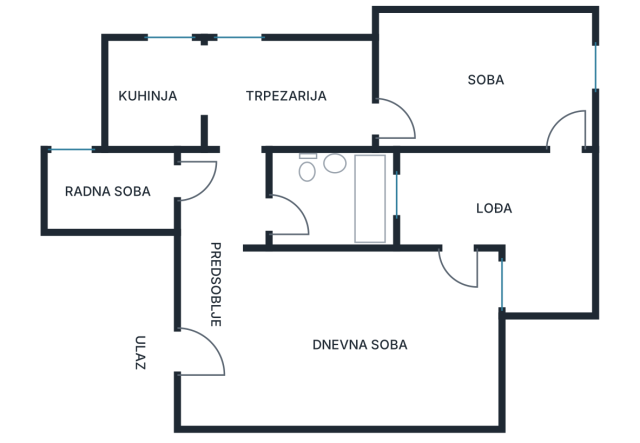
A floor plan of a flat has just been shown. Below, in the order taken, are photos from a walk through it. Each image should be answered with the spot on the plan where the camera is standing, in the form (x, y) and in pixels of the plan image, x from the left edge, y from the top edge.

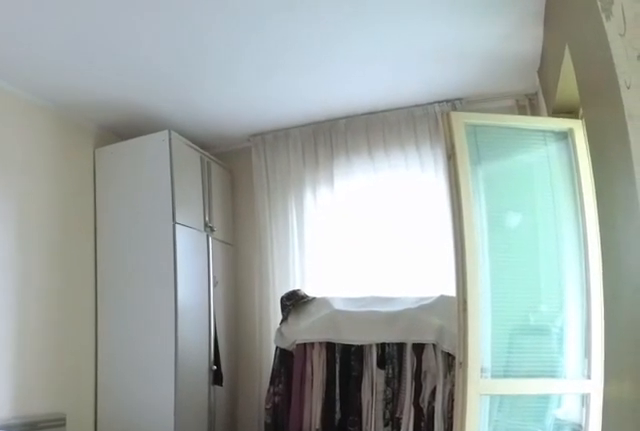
(385, 116)
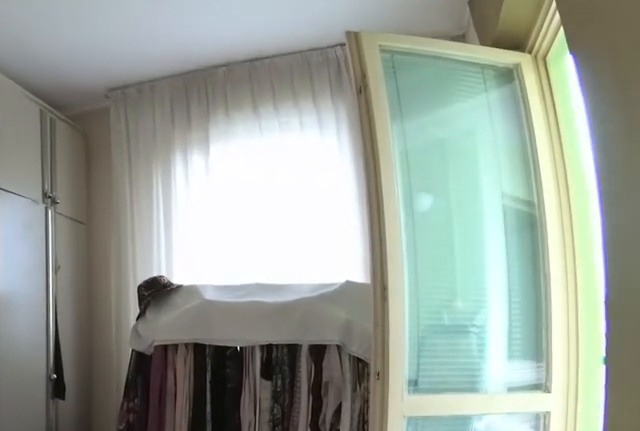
(471, 112)
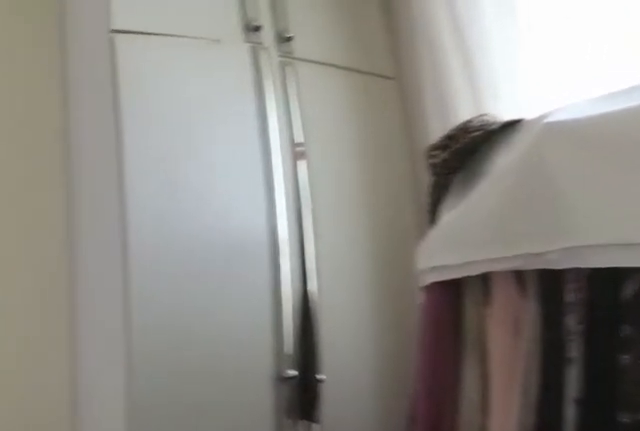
(556, 110)
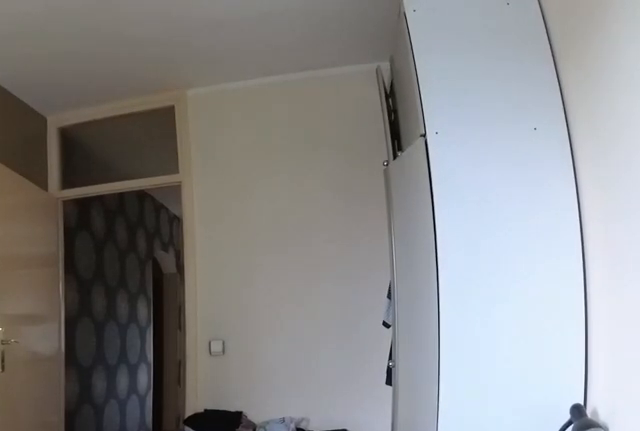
(573, 45)
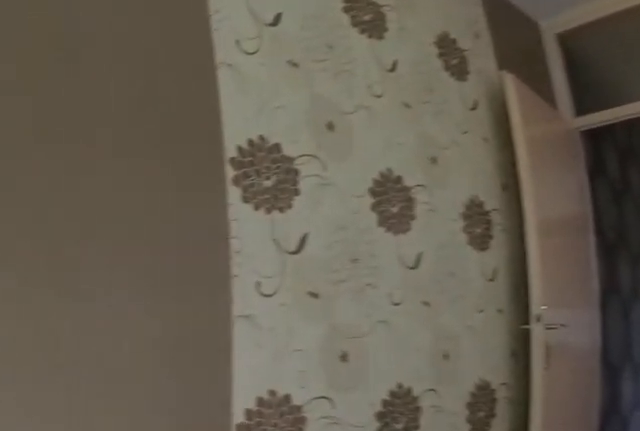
(560, 79)
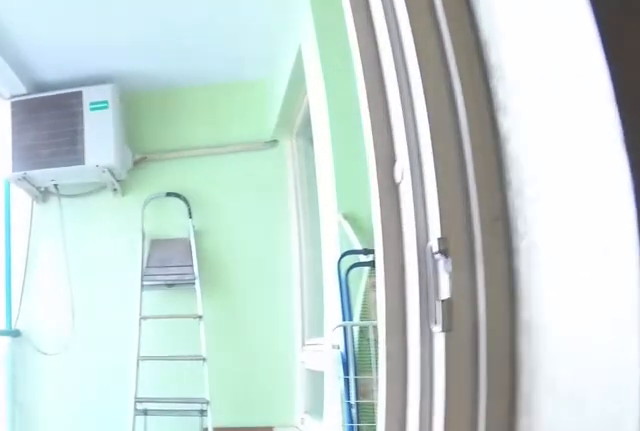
(560, 117)
